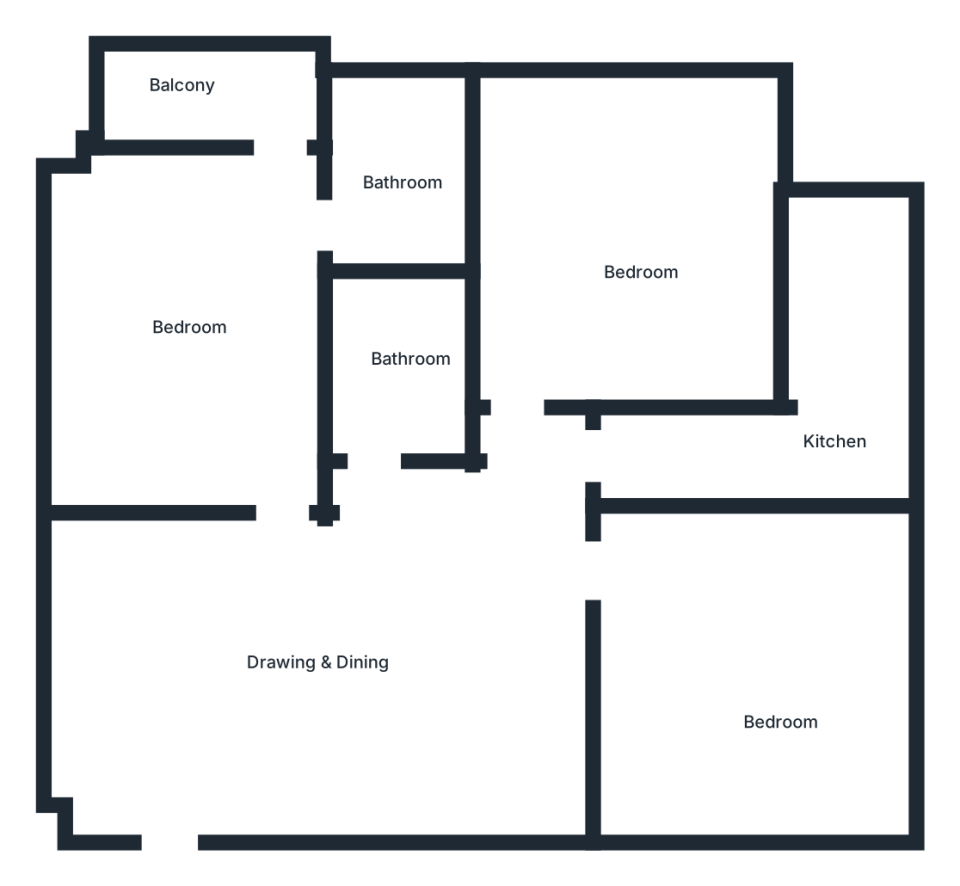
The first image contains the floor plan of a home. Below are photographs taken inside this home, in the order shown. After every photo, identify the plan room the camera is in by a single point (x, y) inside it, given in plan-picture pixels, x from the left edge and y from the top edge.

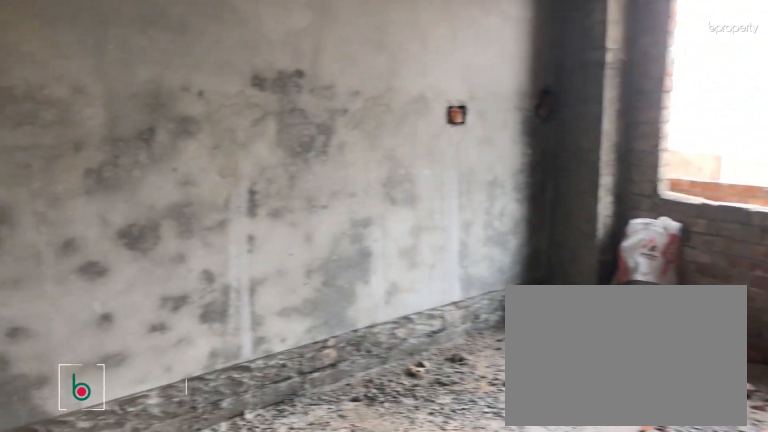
(181, 265)
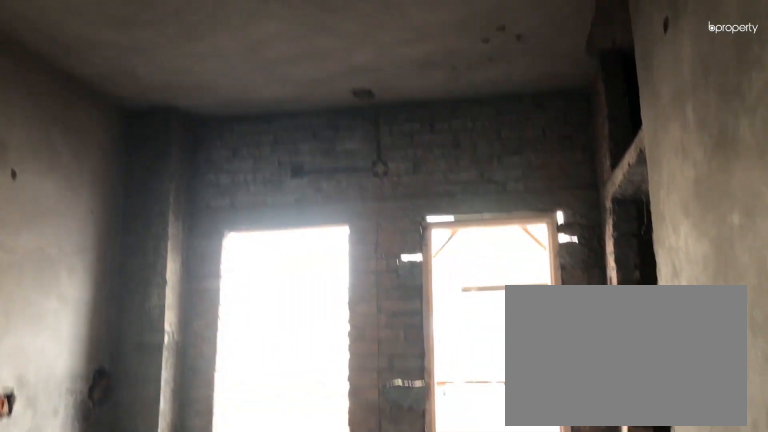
(181, 265)
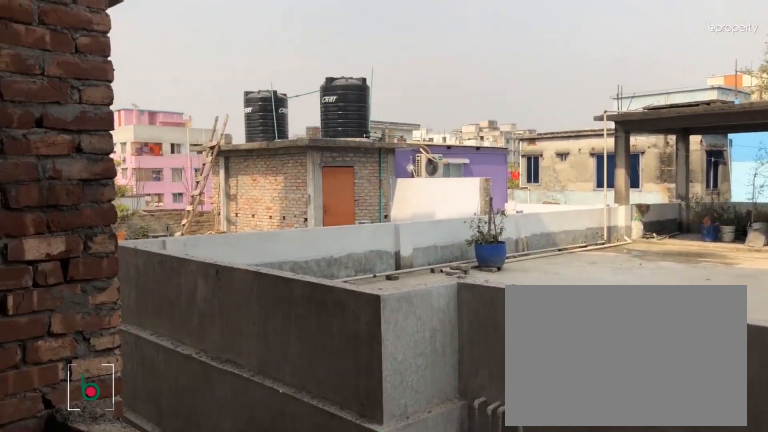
(242, 89)
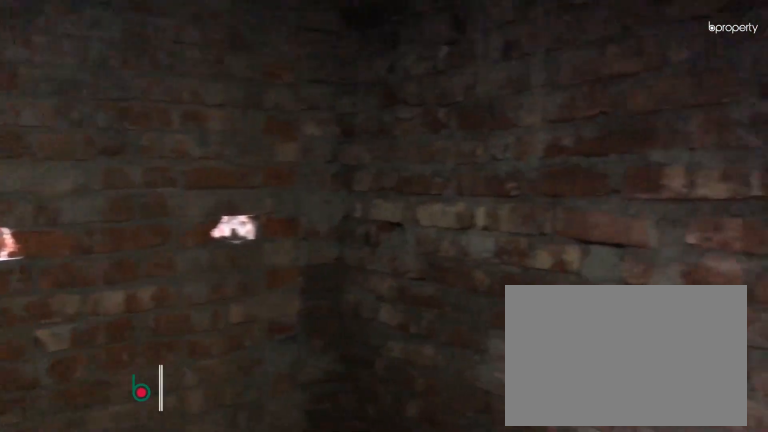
(391, 373)
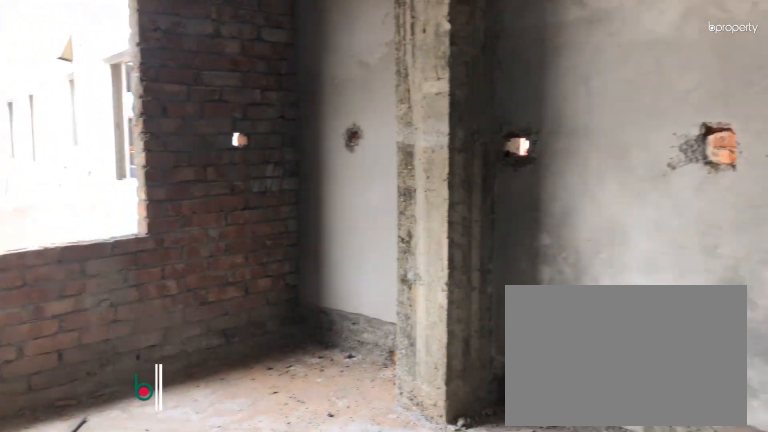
(607, 234)
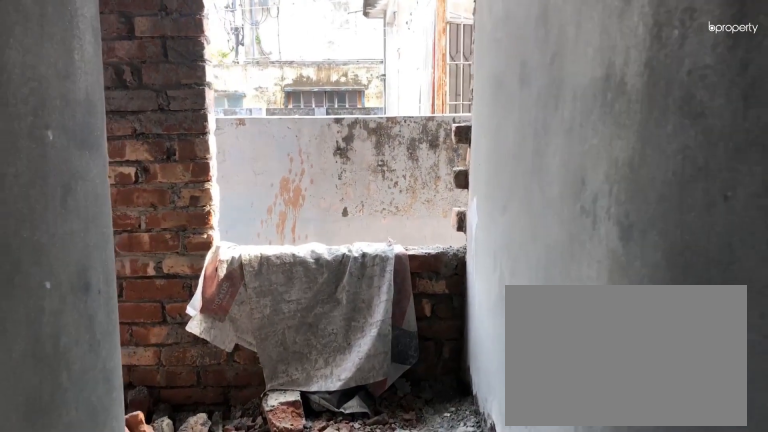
(806, 452)
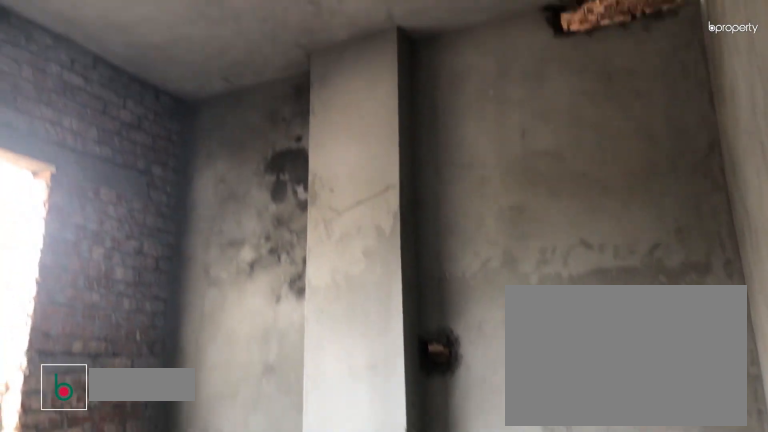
(721, 671)
